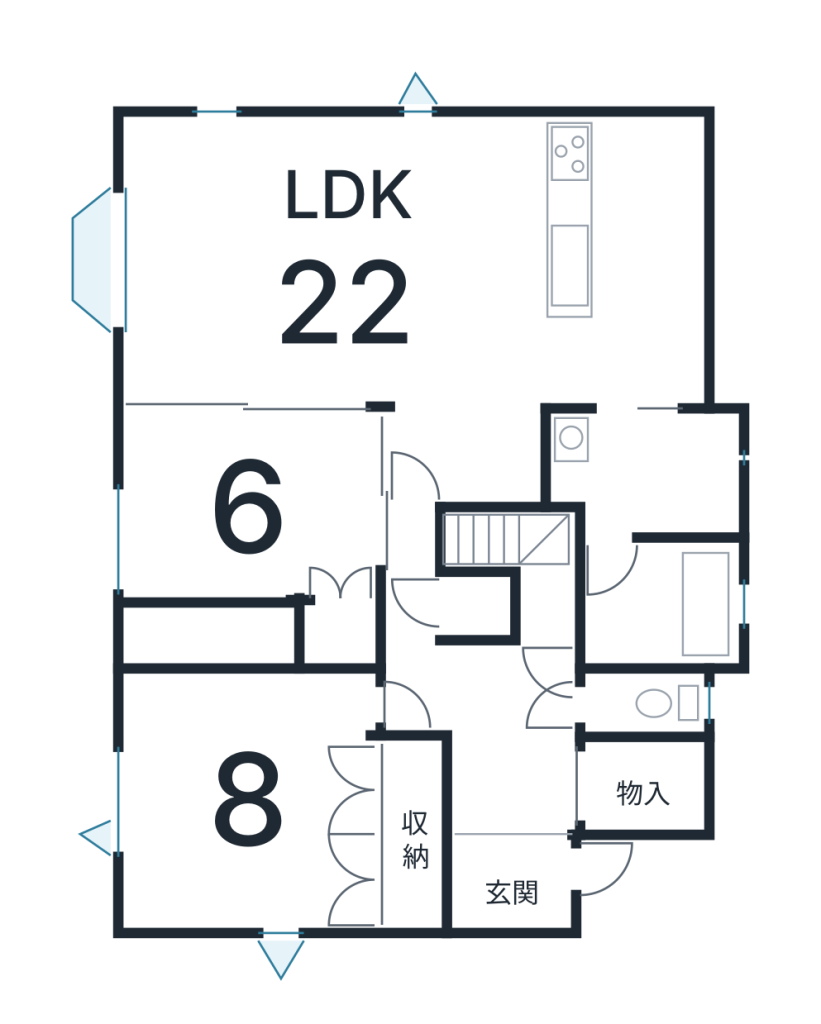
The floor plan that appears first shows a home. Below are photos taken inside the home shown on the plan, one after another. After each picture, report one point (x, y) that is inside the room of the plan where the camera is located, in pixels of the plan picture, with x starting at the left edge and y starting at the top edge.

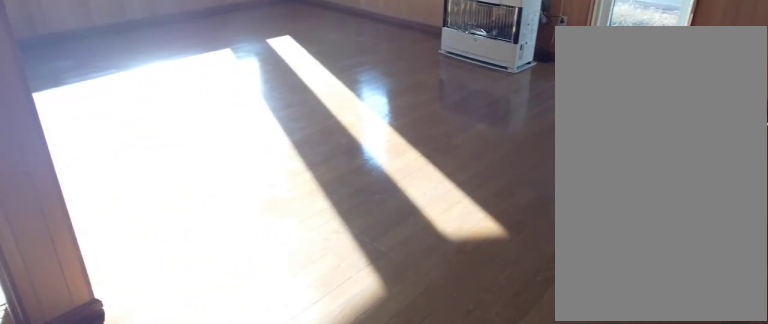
(411, 269)
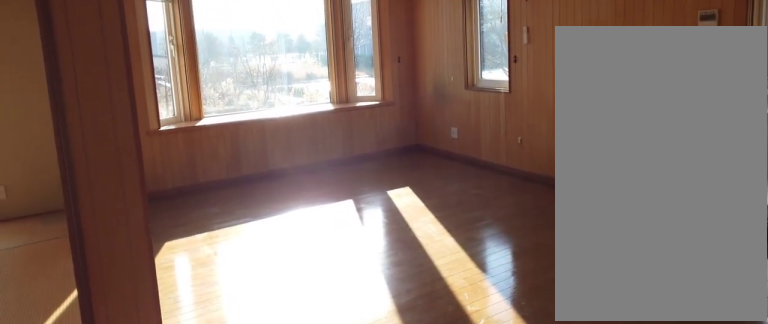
(411, 269)
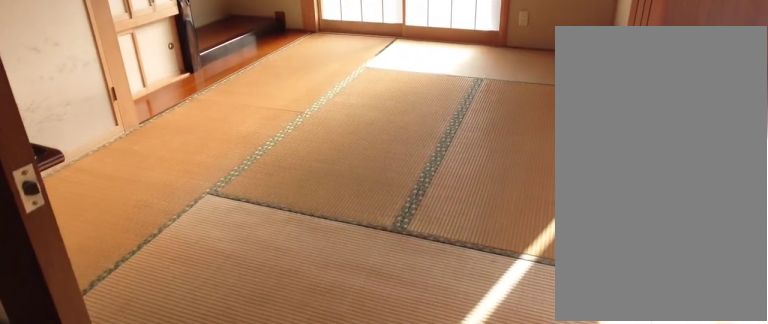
(251, 521)
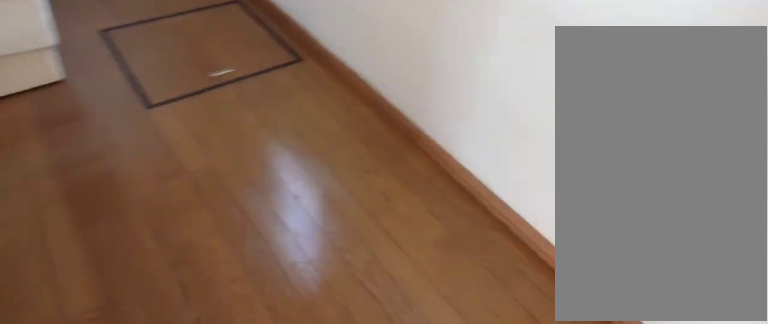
(664, 288)
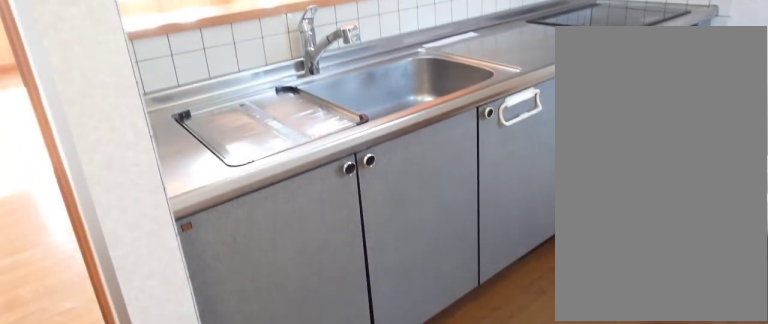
(664, 288)
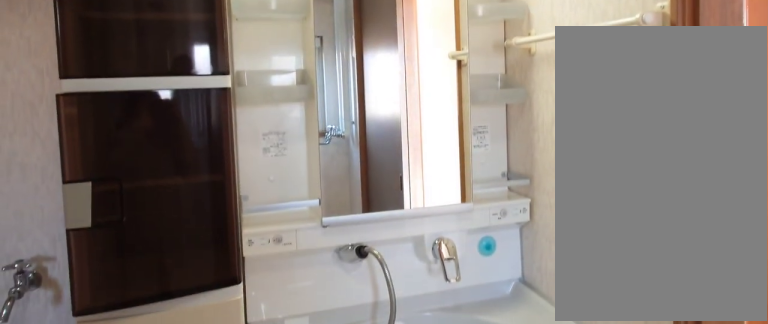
(663, 497)
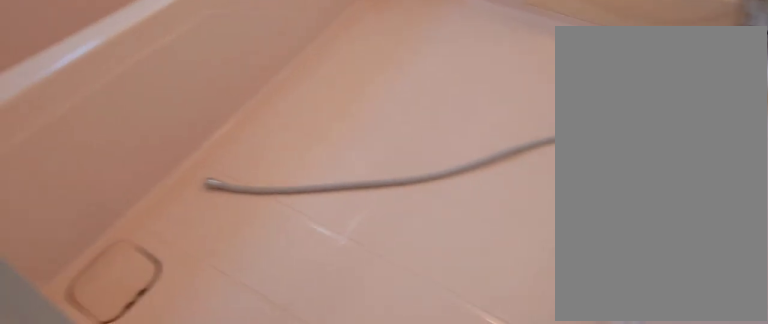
(669, 621)
